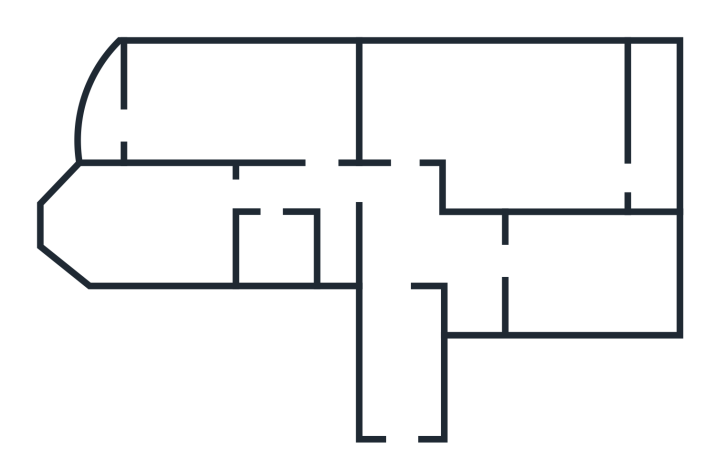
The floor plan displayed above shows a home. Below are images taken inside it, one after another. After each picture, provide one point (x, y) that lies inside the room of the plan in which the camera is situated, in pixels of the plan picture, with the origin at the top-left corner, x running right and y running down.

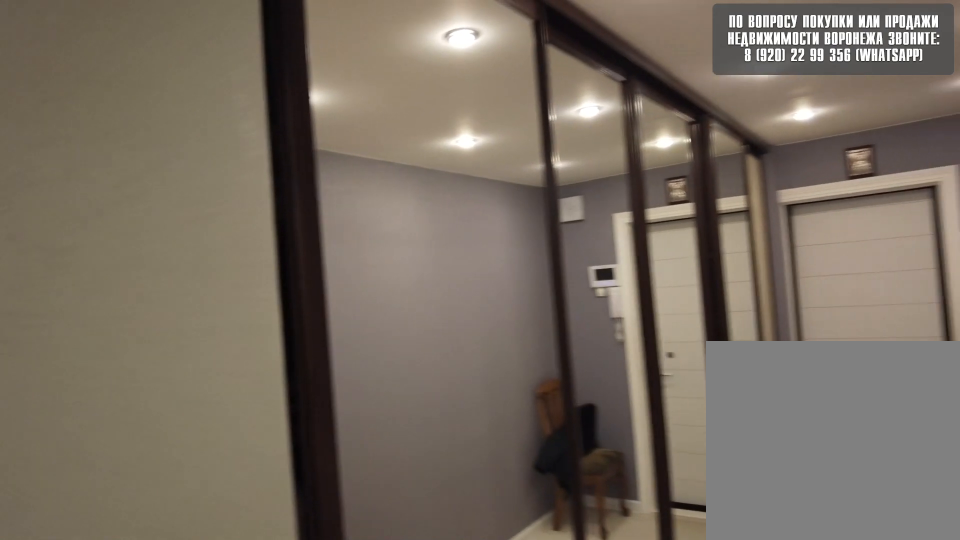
(406, 257)
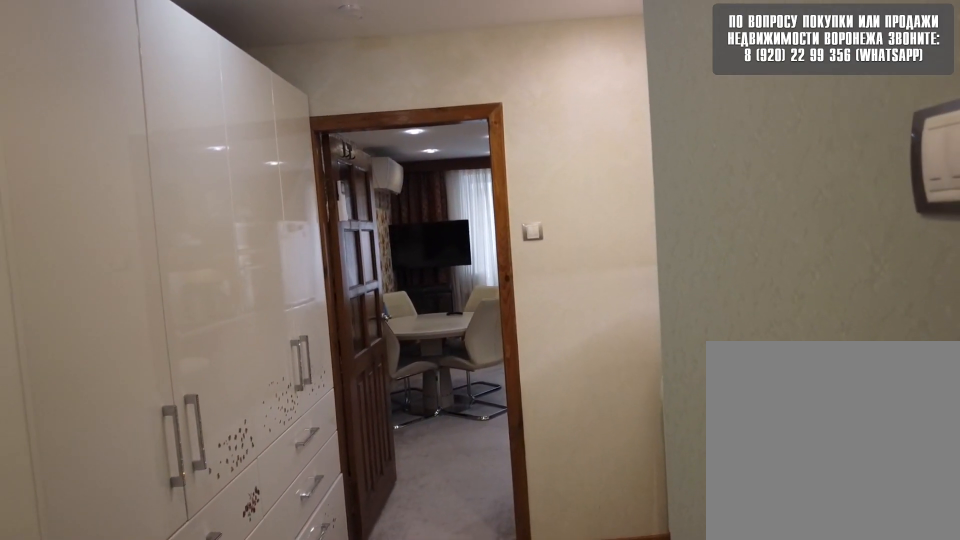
(406, 257)
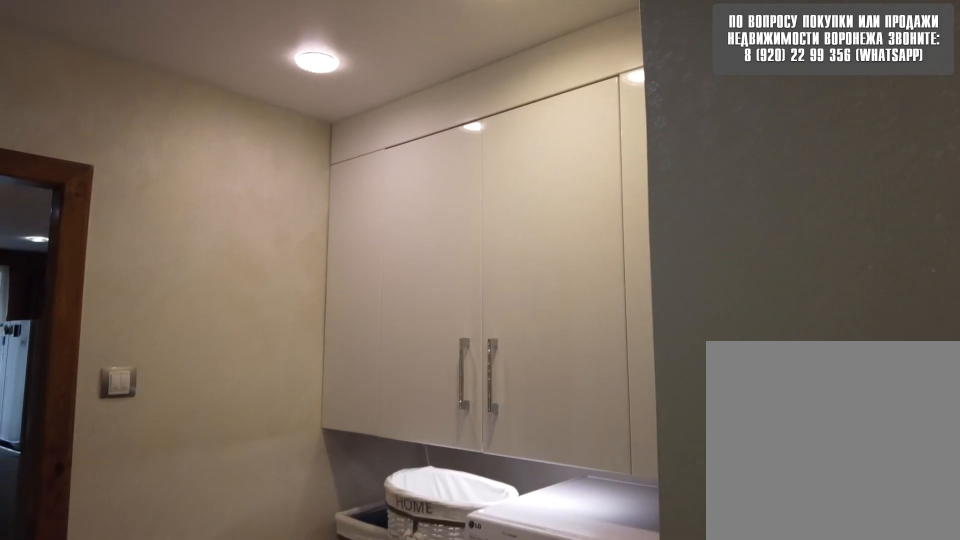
(481, 263)
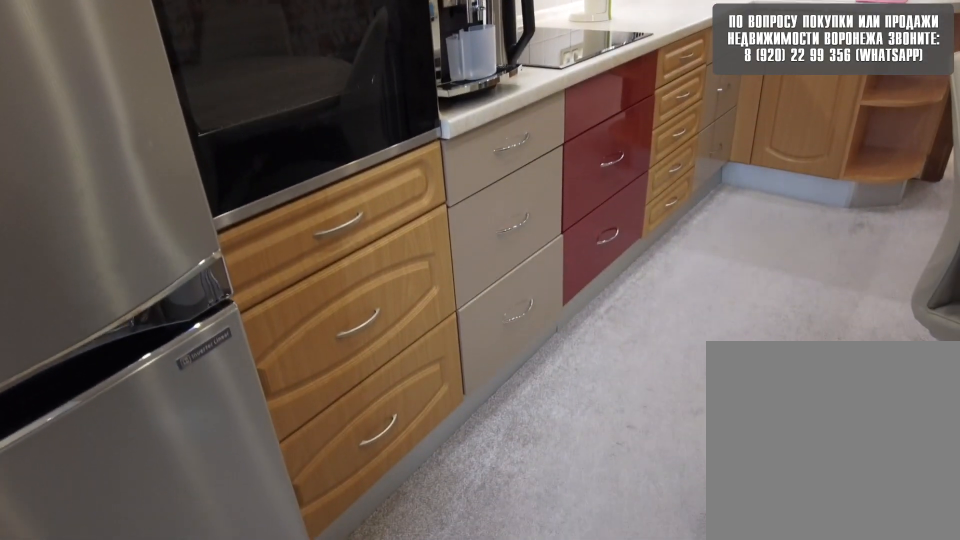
(563, 274)
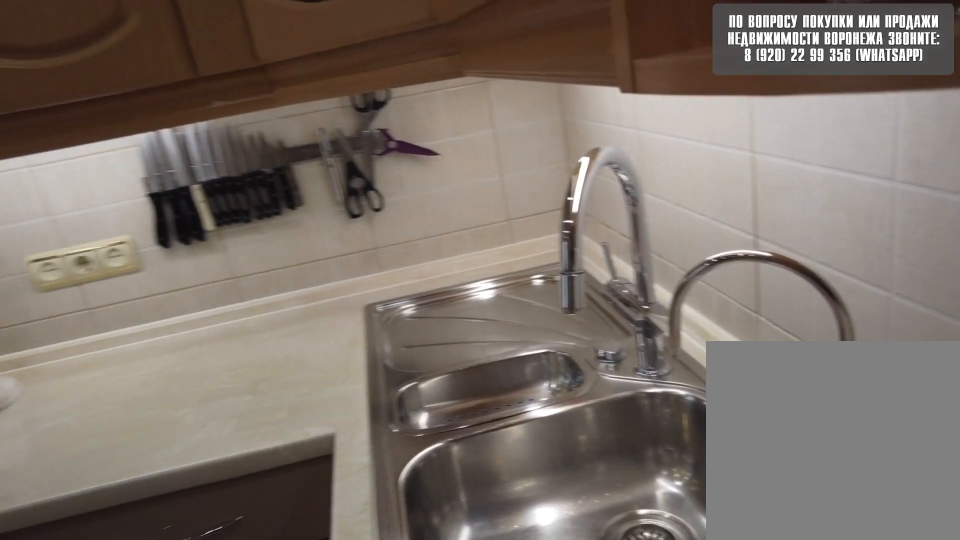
(563, 274)
